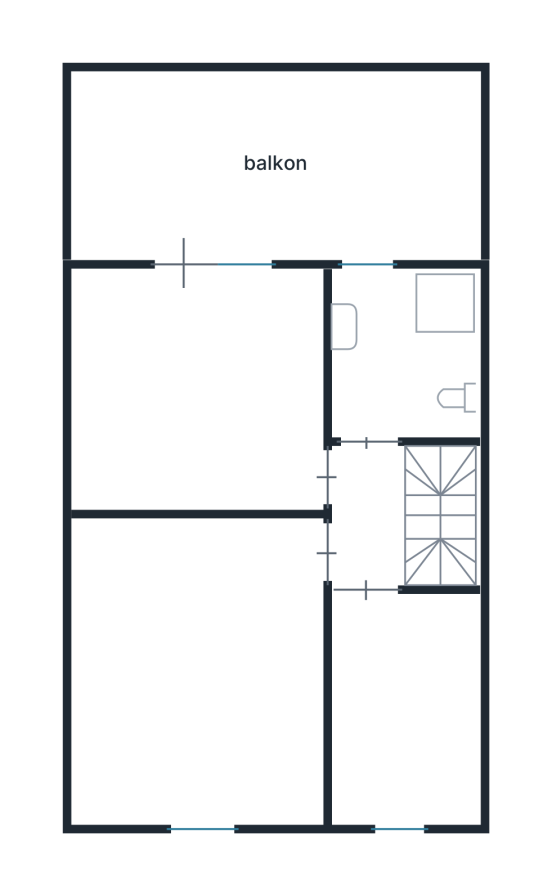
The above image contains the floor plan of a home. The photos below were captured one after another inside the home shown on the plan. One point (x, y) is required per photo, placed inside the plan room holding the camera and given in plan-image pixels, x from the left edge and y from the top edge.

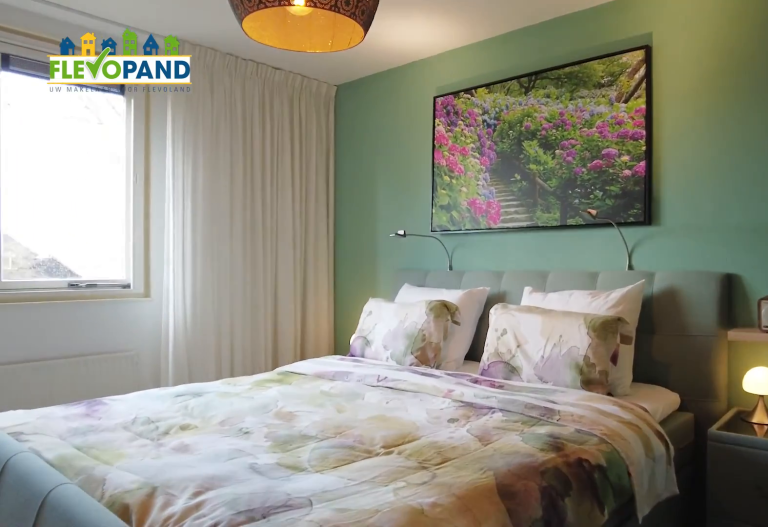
(196, 697)
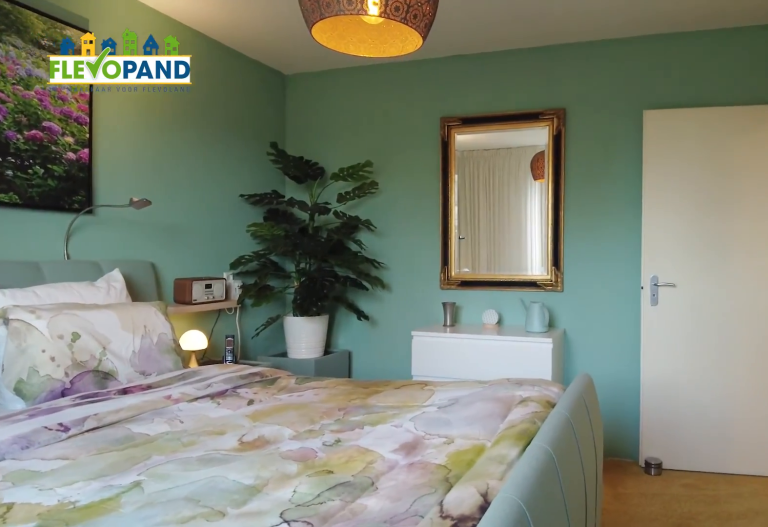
(196, 697)
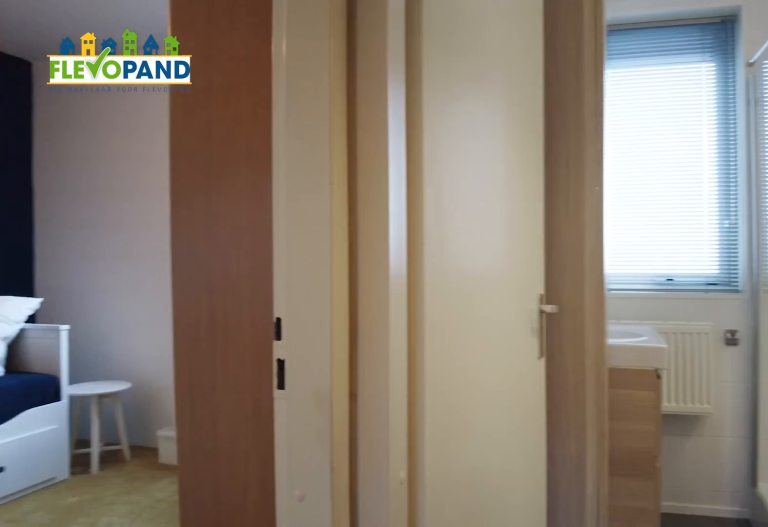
(368, 515)
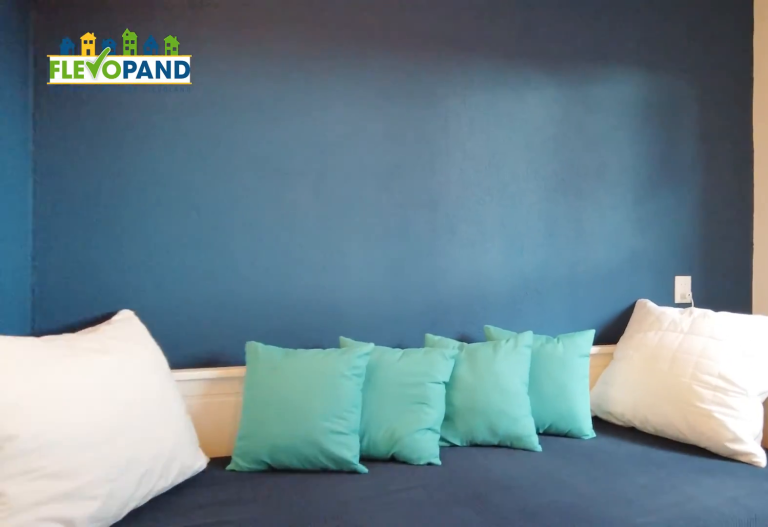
(96, 398)
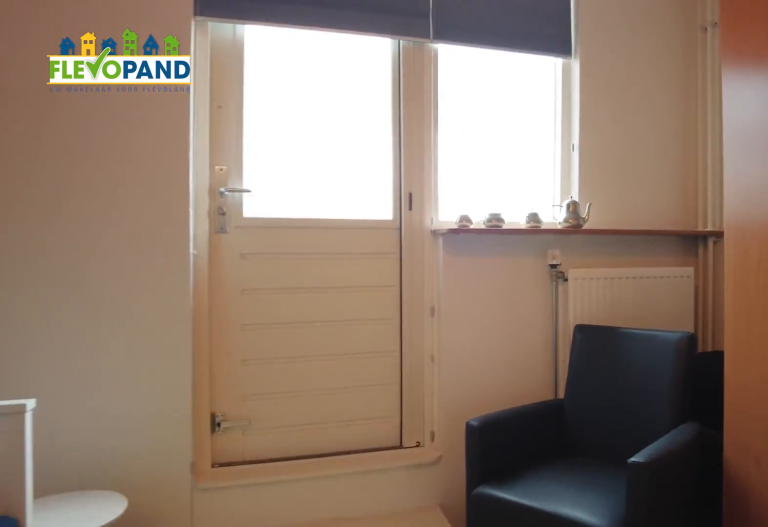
(96, 398)
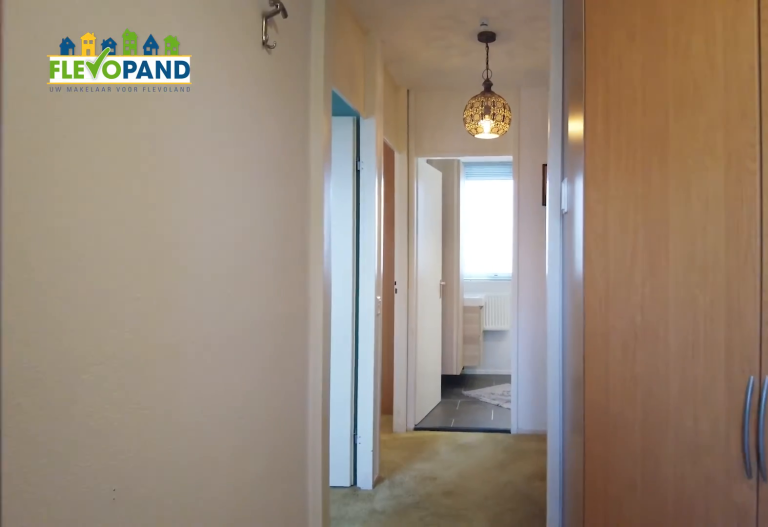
(404, 708)
